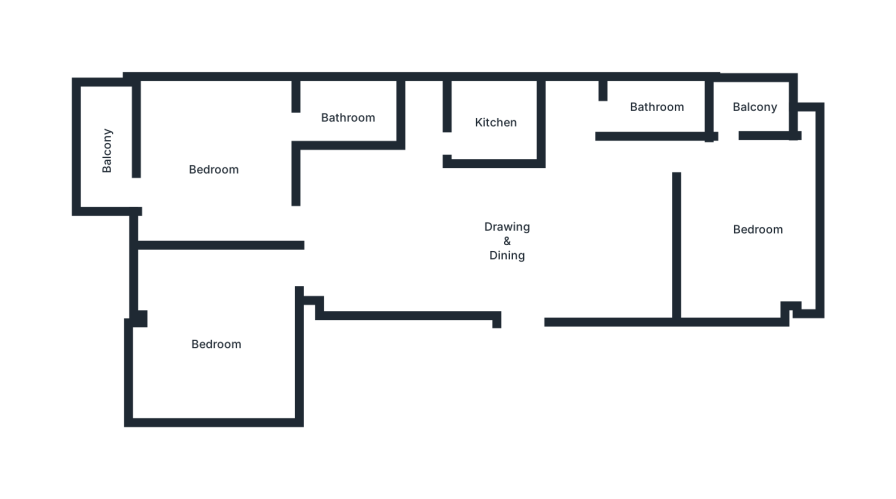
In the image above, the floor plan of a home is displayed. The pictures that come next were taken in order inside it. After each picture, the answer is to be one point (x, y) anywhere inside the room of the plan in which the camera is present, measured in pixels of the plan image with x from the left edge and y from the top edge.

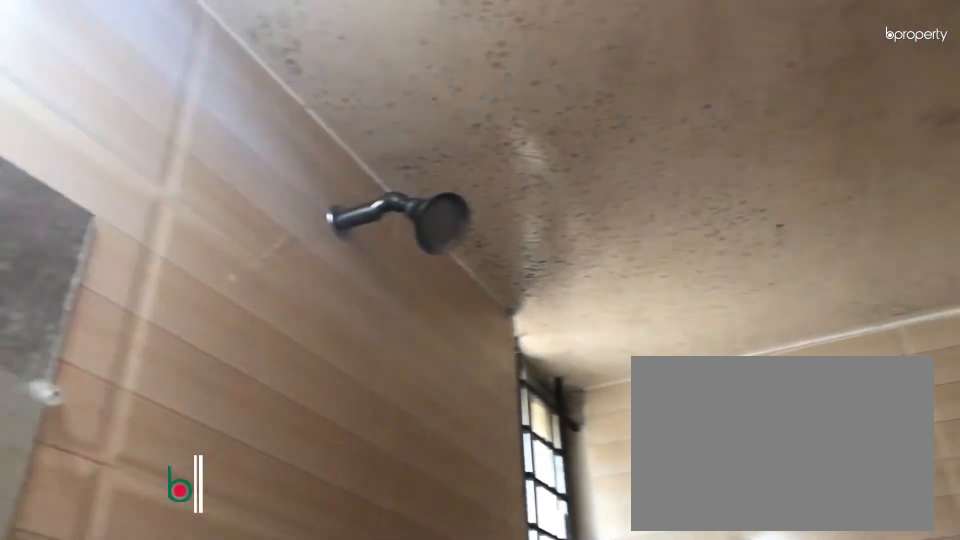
(653, 106)
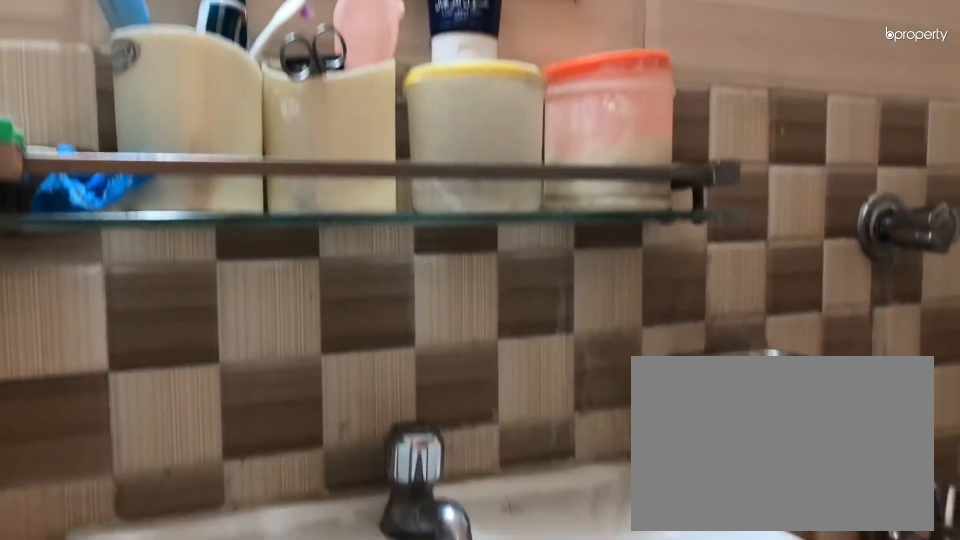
(654, 106)
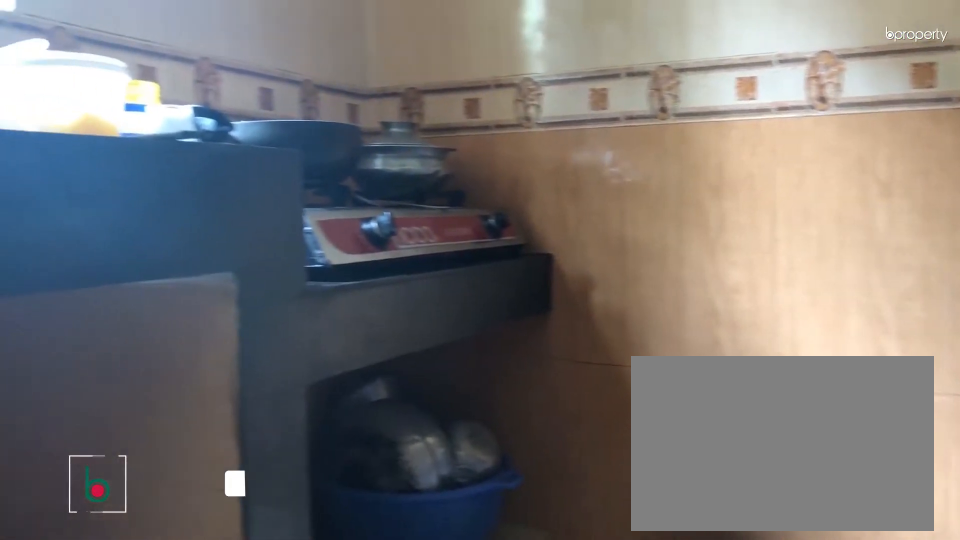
(491, 122)
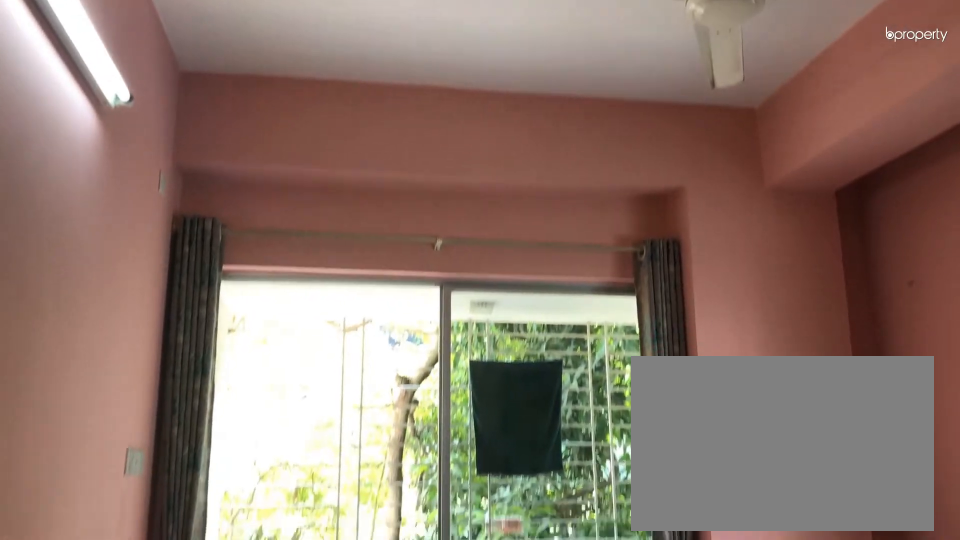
(213, 169)
